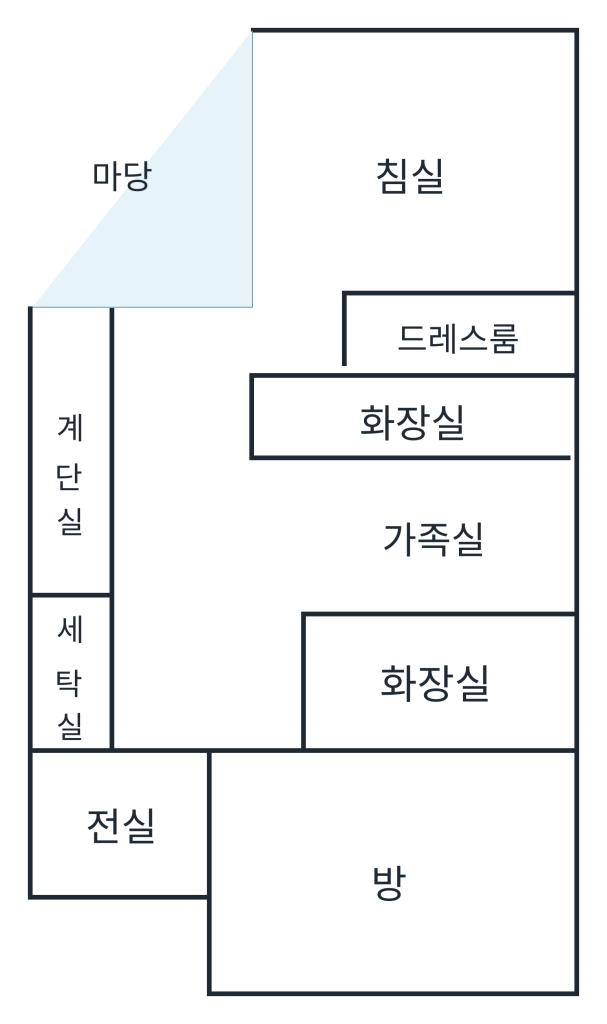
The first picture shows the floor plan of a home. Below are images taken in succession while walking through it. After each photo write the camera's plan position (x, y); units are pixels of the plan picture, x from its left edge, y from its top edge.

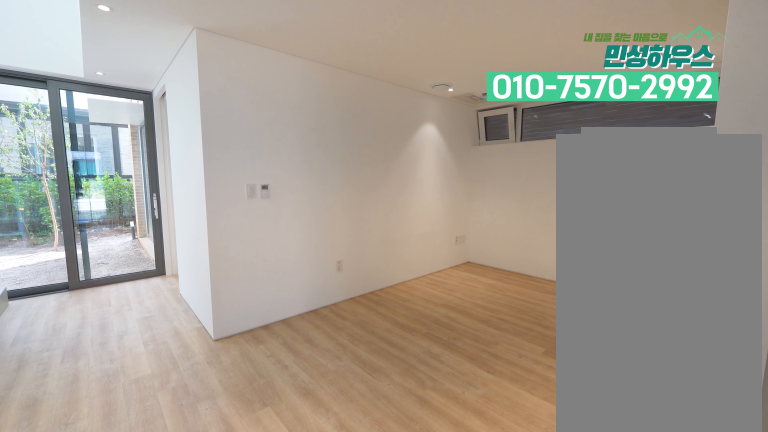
(163, 685)
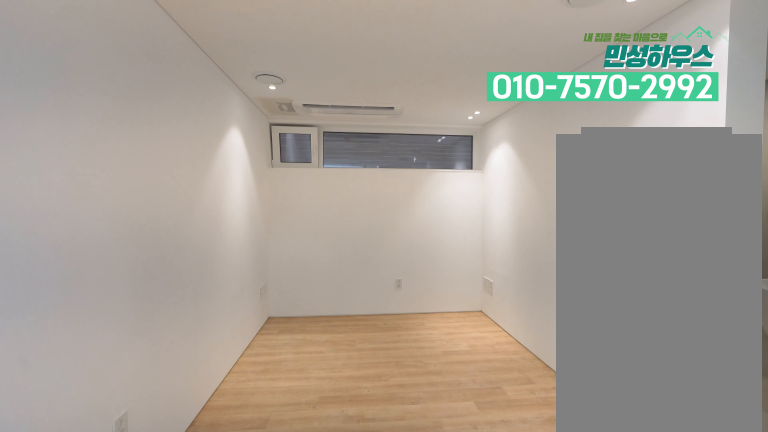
(219, 579)
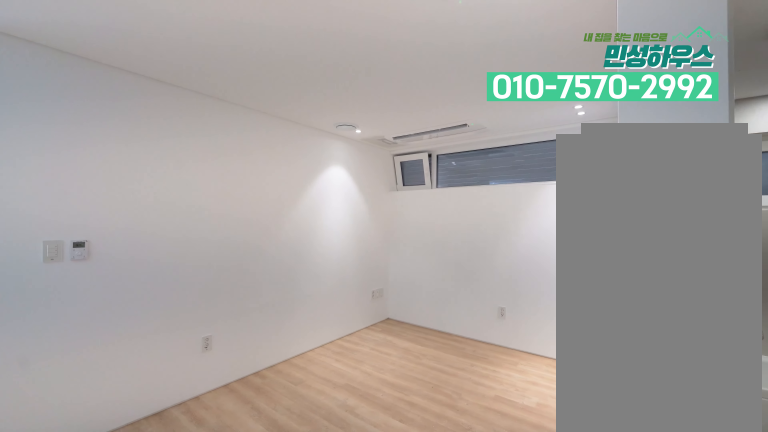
(213, 707)
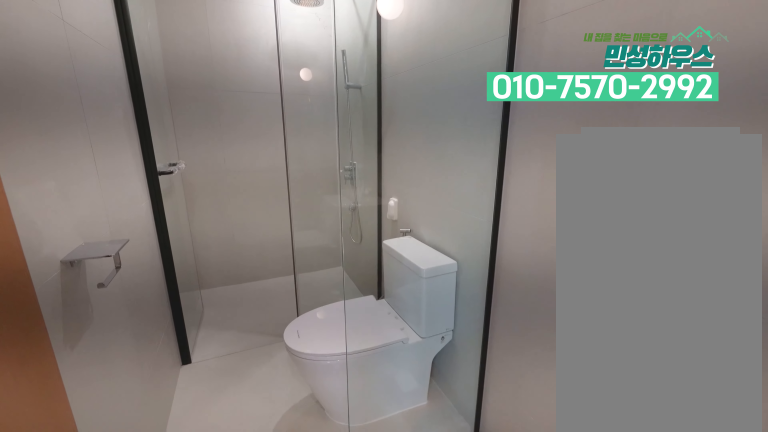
(317, 428)
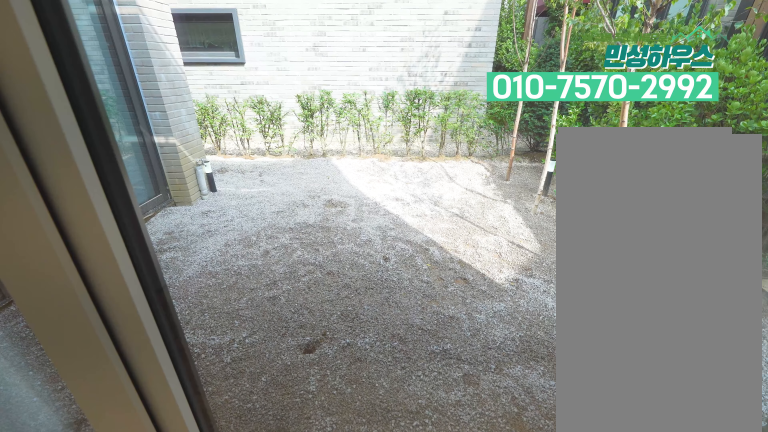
(301, 120)
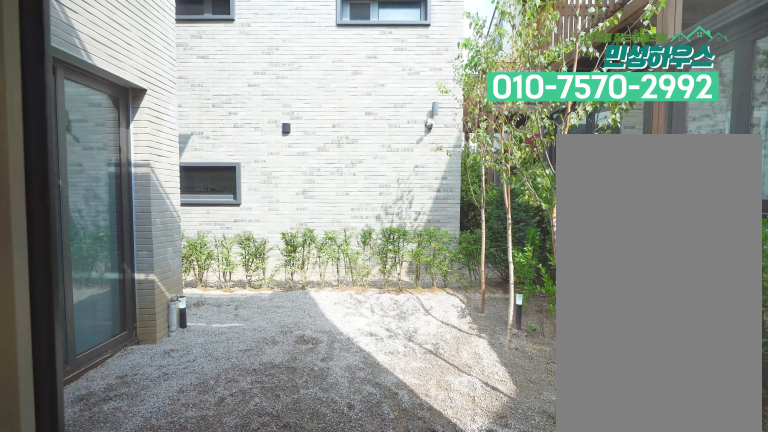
(304, 70)
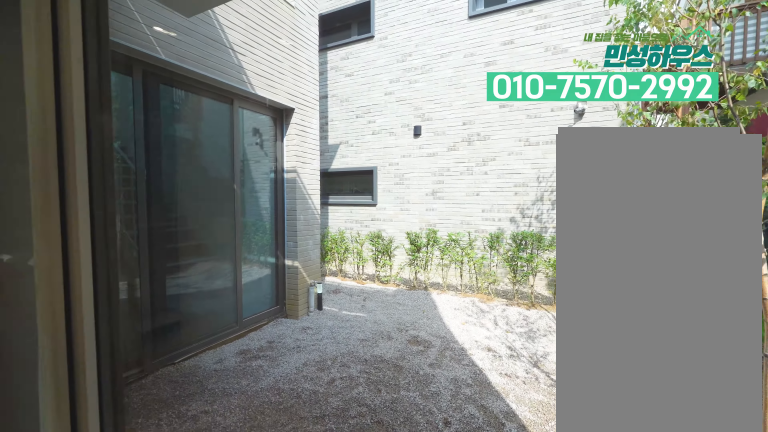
(304, 70)
